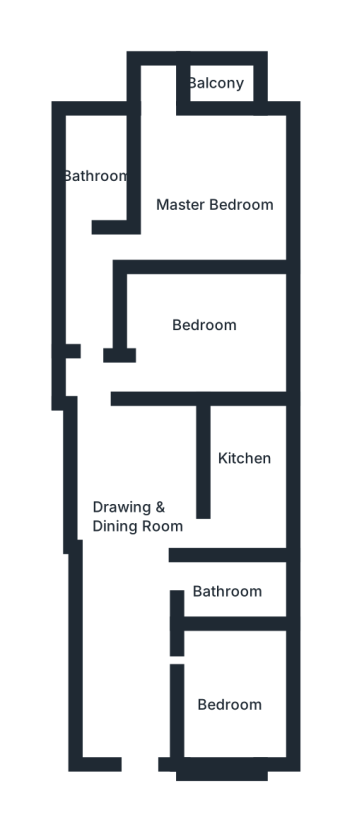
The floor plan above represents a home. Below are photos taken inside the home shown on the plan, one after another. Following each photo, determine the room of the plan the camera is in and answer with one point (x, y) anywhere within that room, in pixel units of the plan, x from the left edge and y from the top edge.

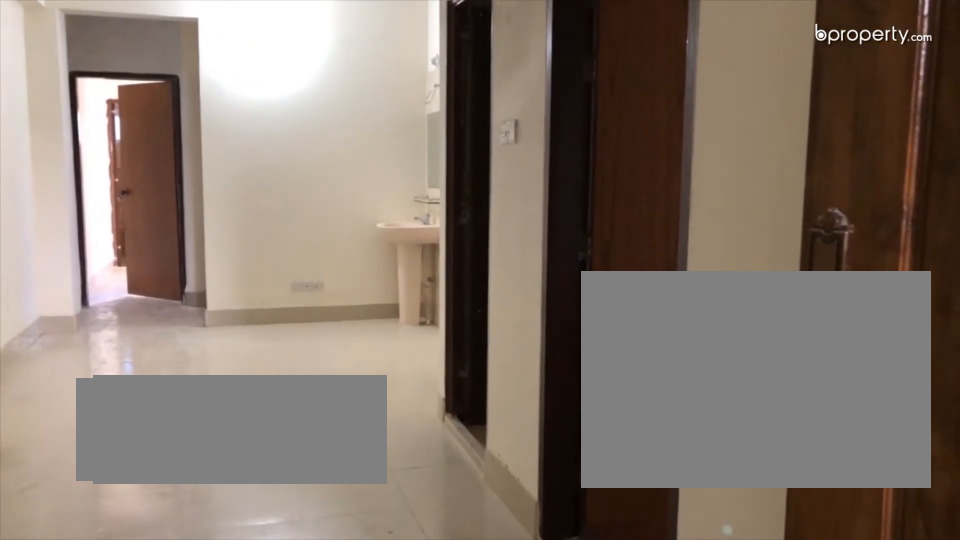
(127, 648)
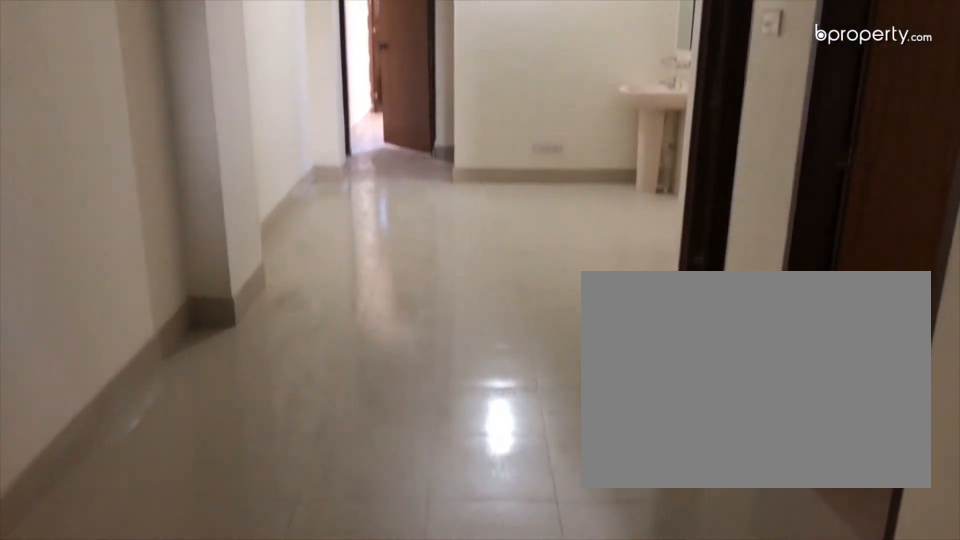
(127, 648)
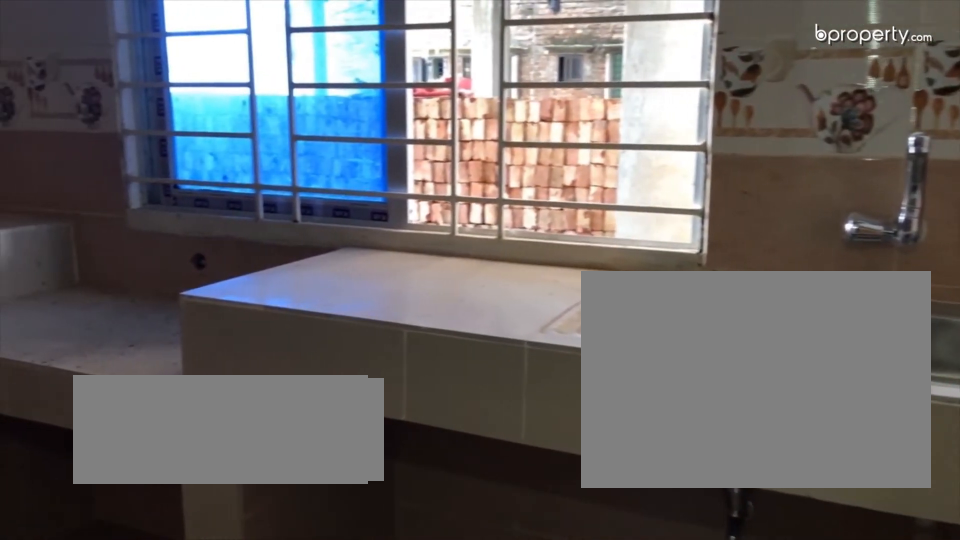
(246, 487)
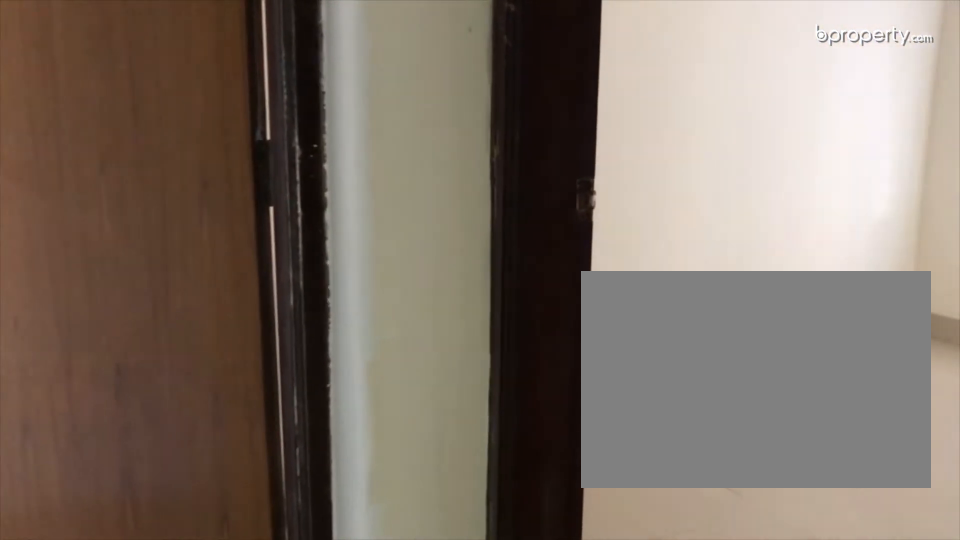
(179, 362)
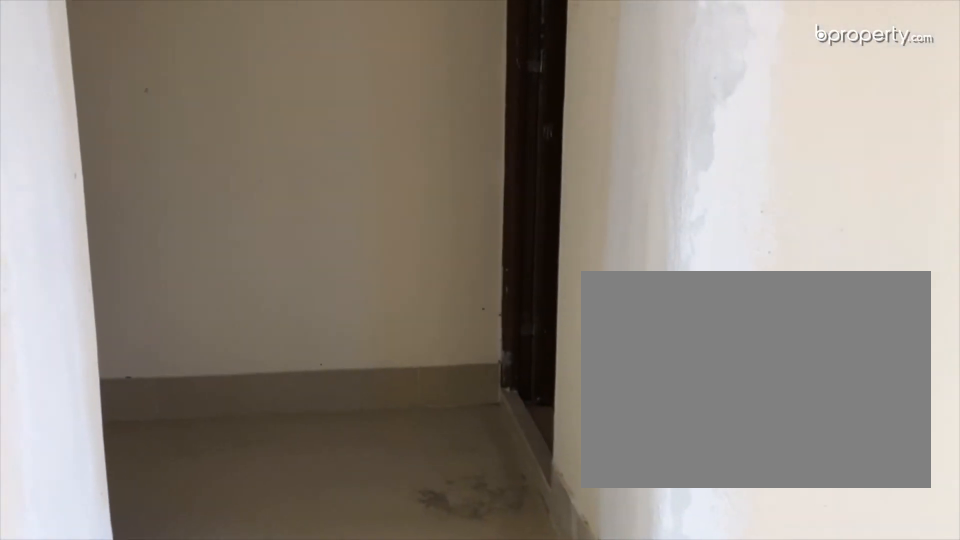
(224, 202)
